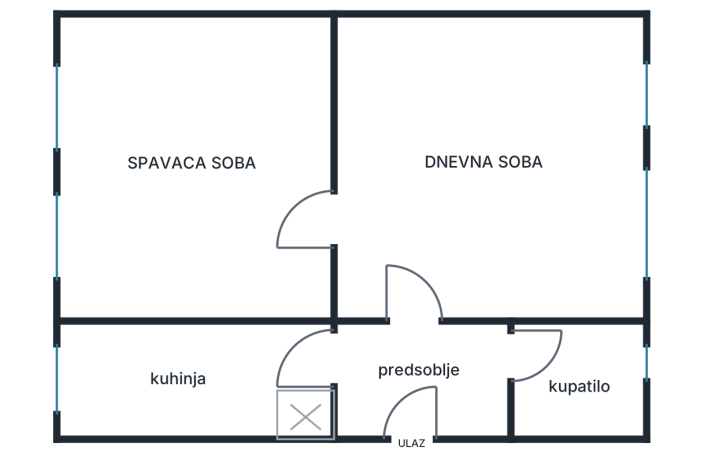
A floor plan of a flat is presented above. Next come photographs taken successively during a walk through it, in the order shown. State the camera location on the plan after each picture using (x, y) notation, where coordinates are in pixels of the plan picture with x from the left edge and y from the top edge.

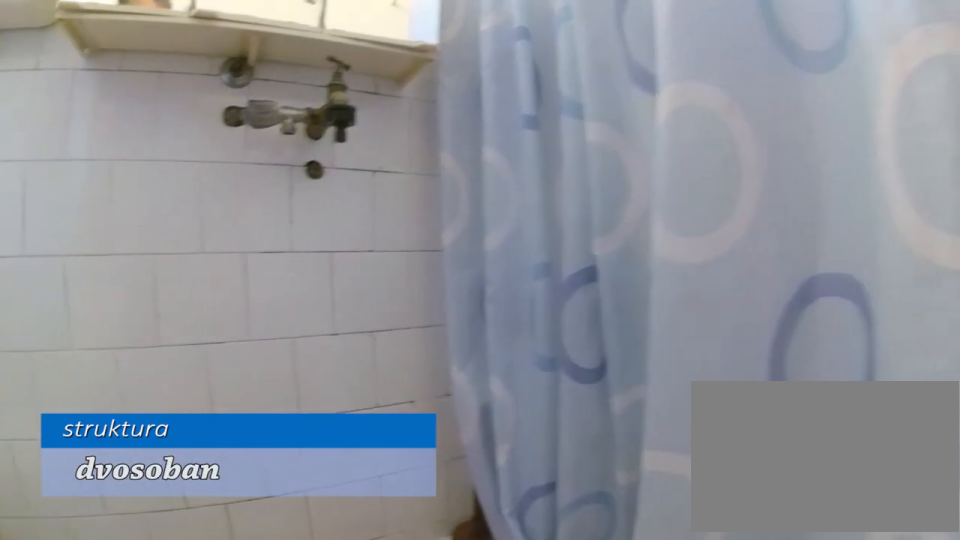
(568, 391)
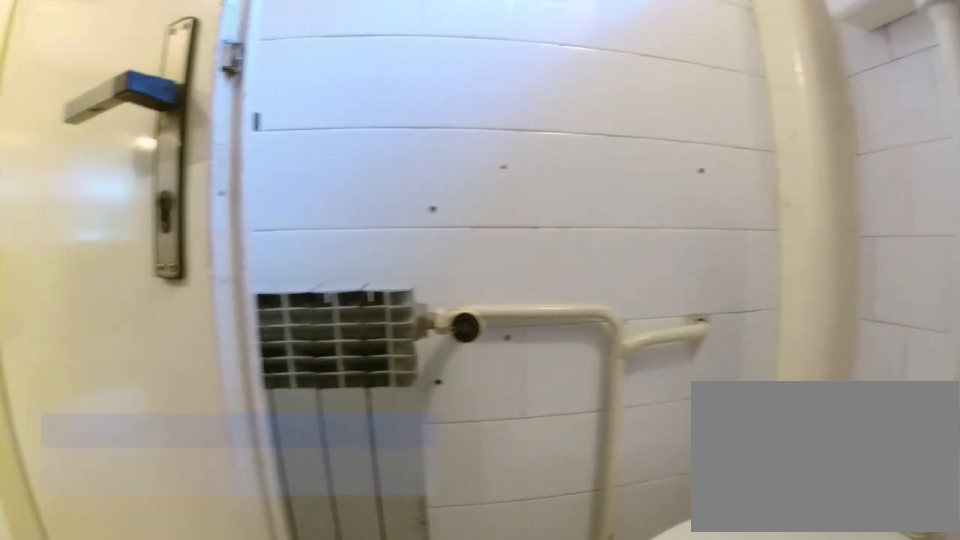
(582, 389)
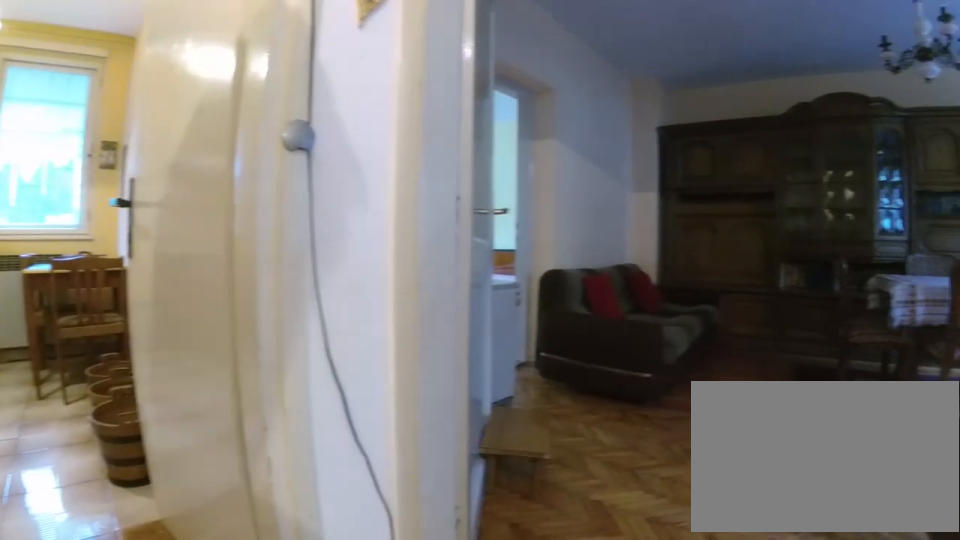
(423, 377)
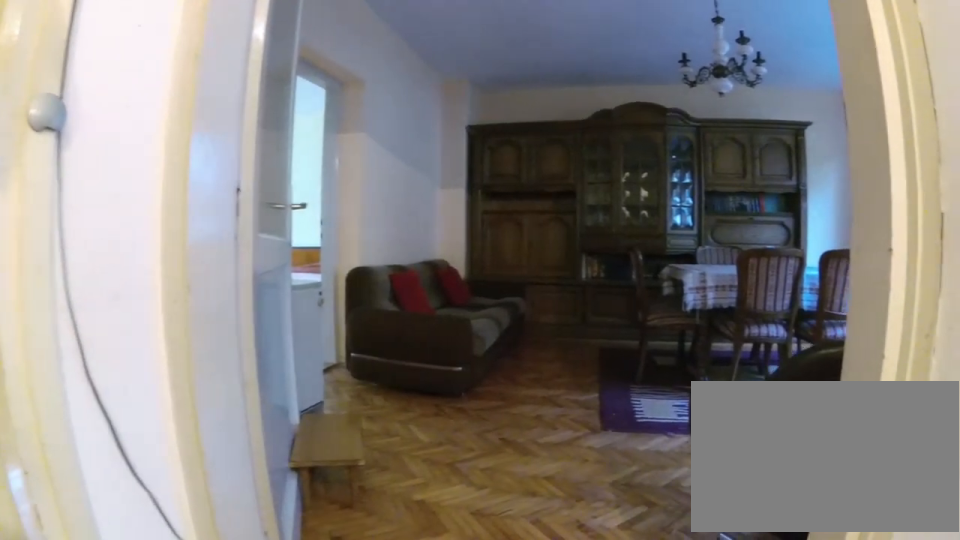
(416, 373)
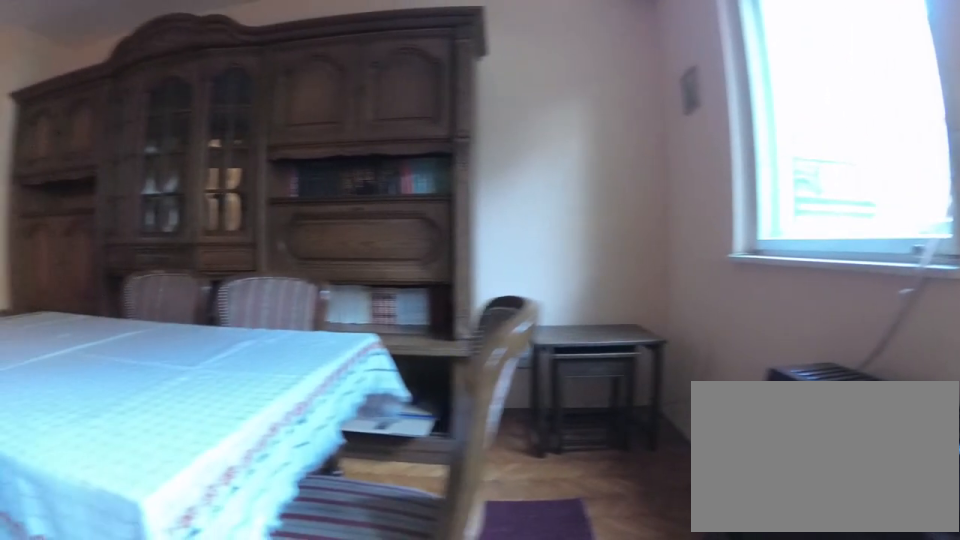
(589, 224)
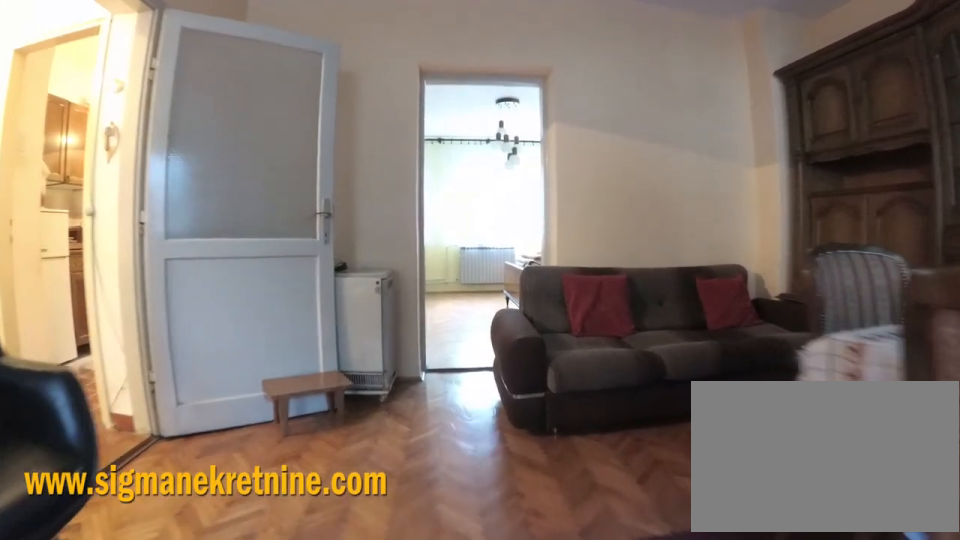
(559, 232)
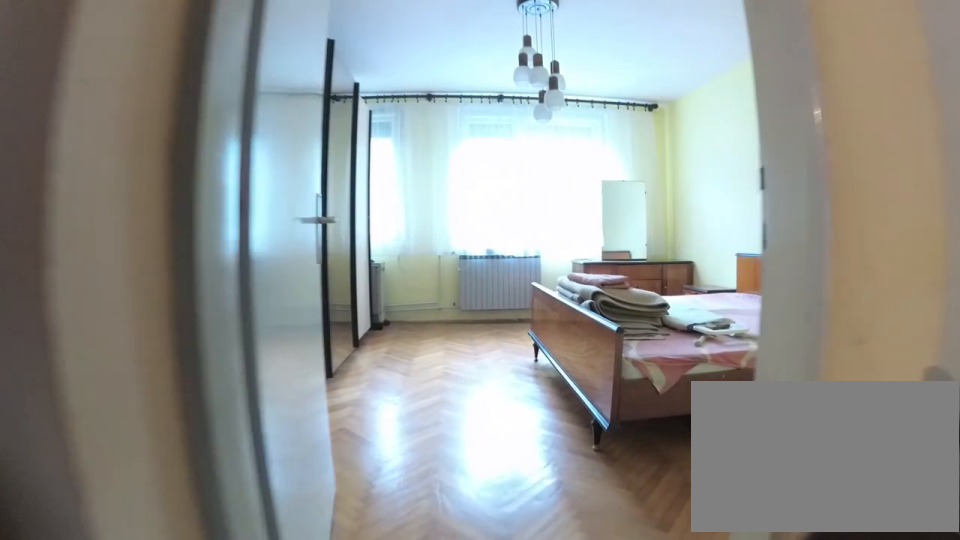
(400, 233)
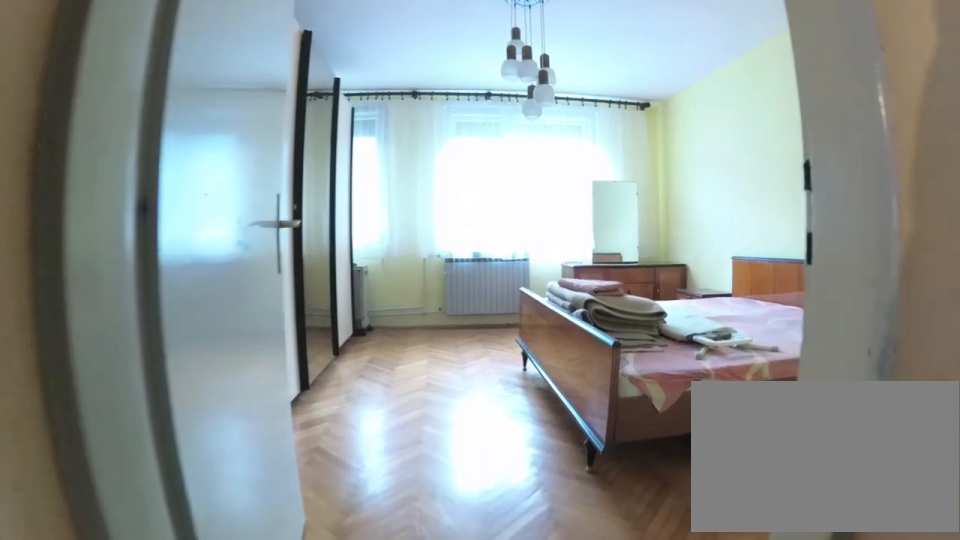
(389, 232)
